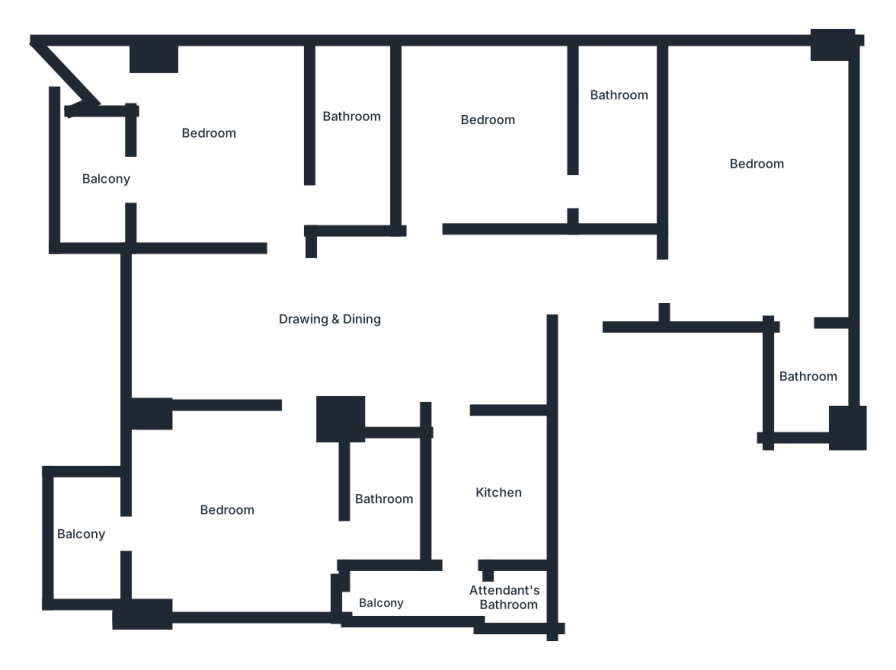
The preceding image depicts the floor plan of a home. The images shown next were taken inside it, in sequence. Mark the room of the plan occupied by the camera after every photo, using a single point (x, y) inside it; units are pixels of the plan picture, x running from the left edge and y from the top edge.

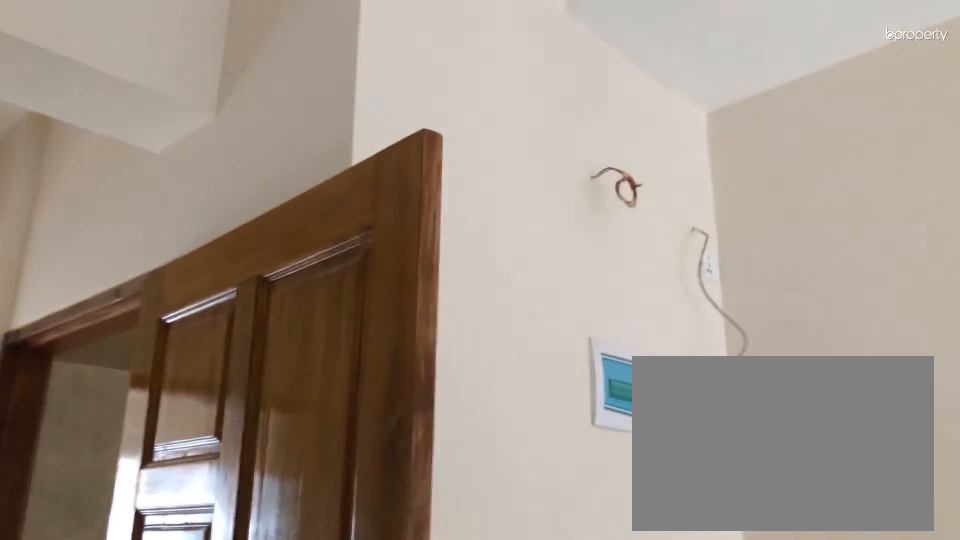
(348, 321)
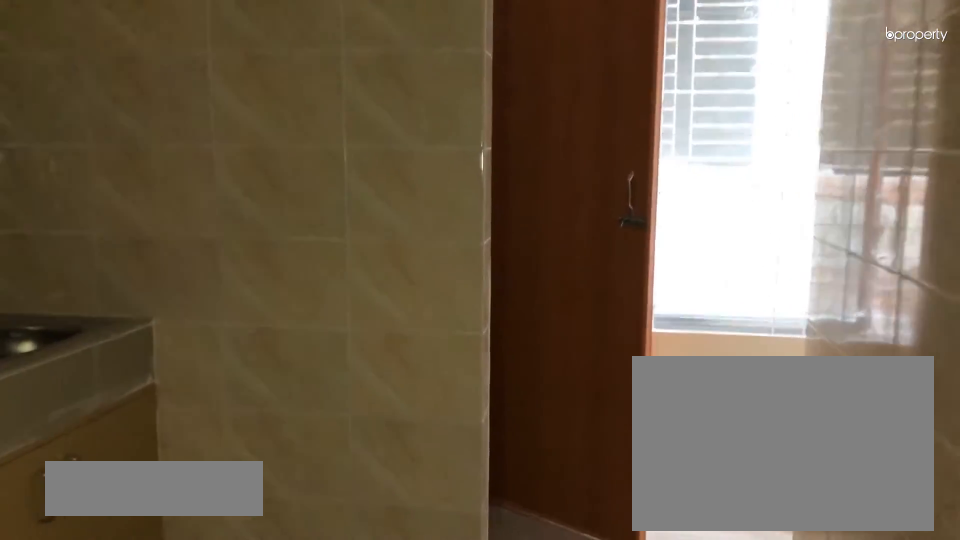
(488, 469)
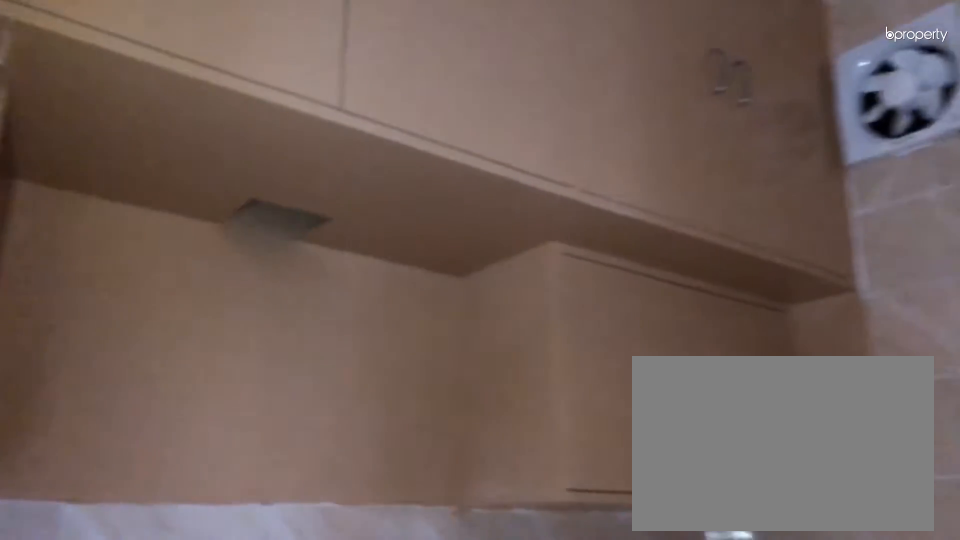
(488, 469)
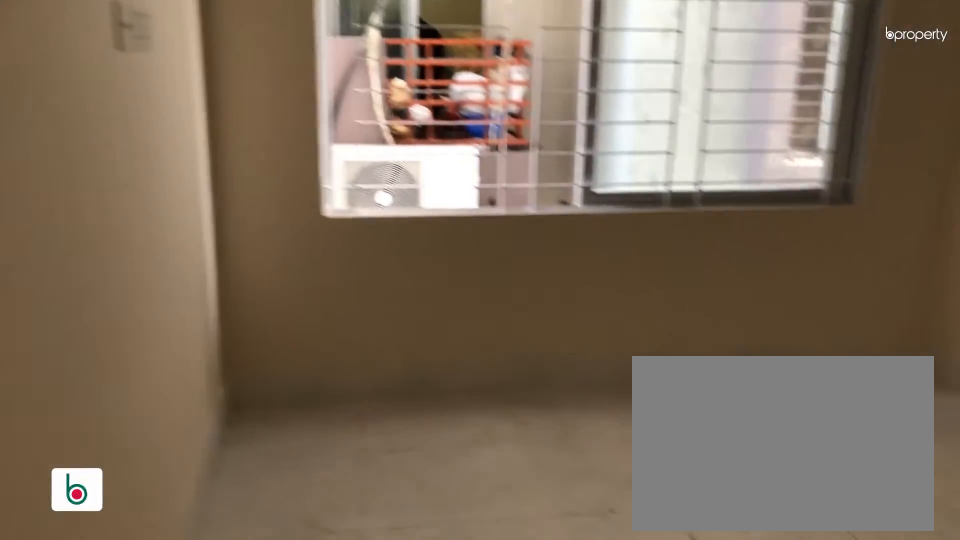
(506, 150)
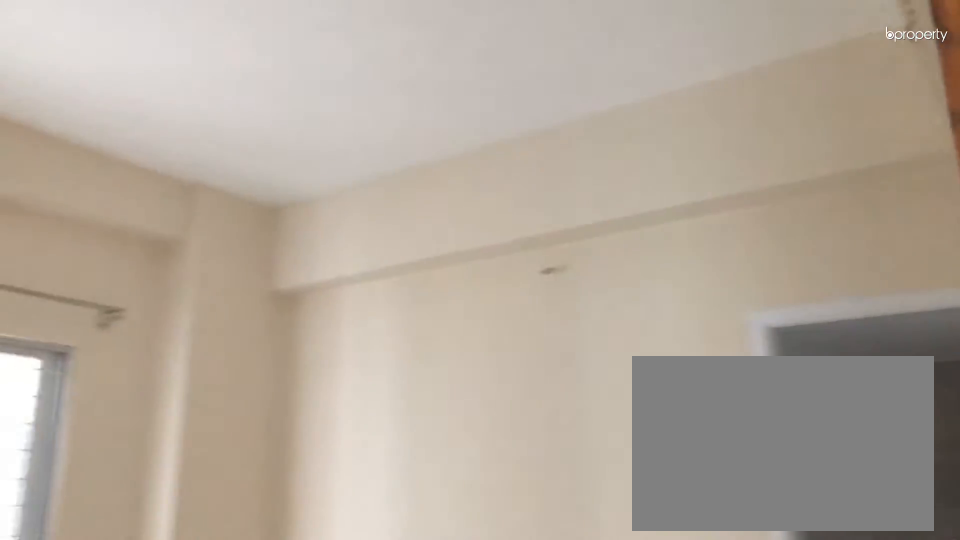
(506, 150)
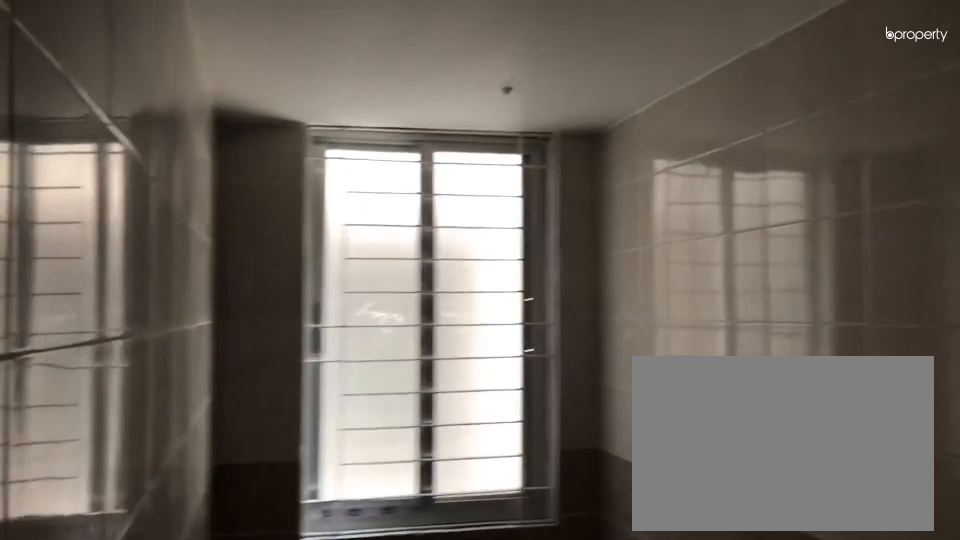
(624, 147)
